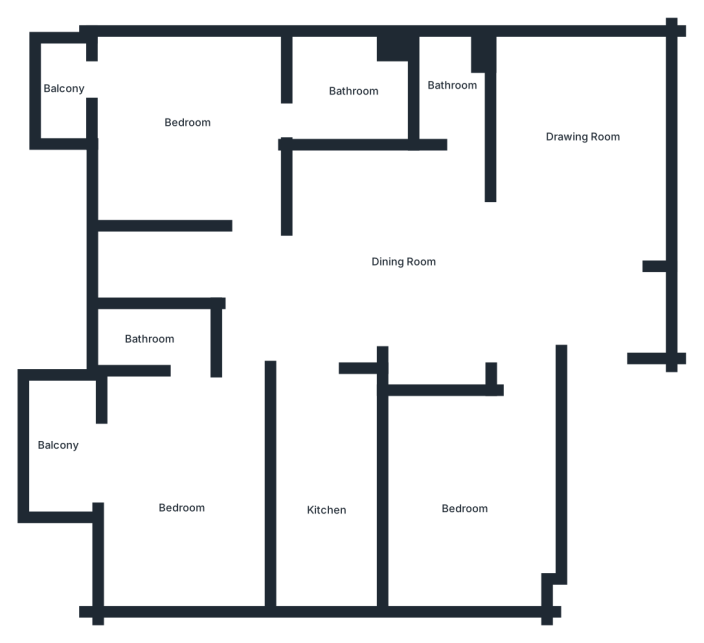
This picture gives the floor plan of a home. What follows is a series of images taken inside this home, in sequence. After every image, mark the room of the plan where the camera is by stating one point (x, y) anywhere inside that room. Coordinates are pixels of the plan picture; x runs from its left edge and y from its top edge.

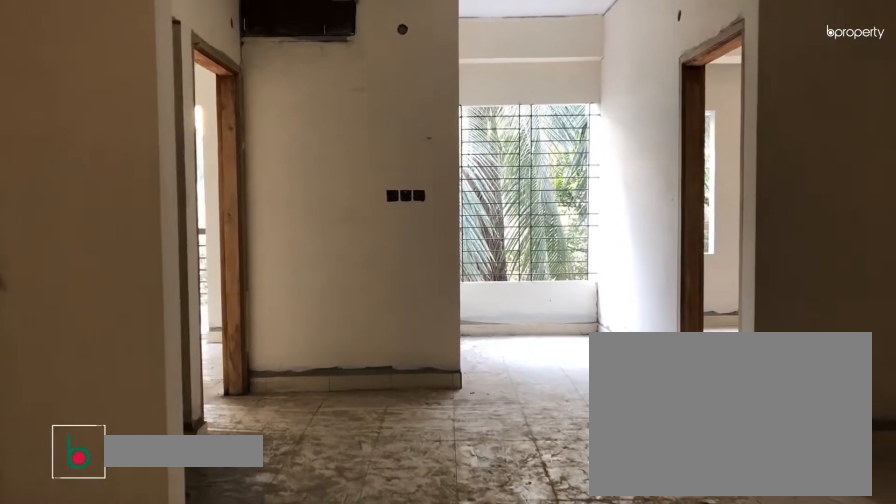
(383, 255)
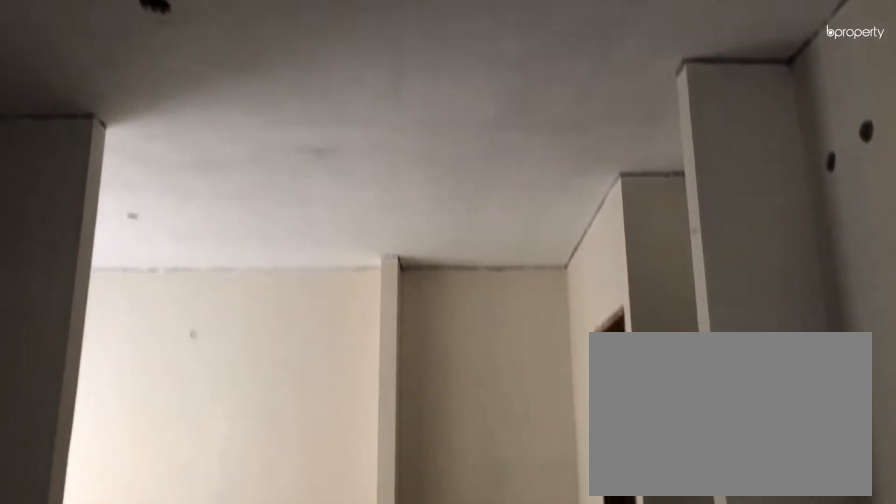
(383, 255)
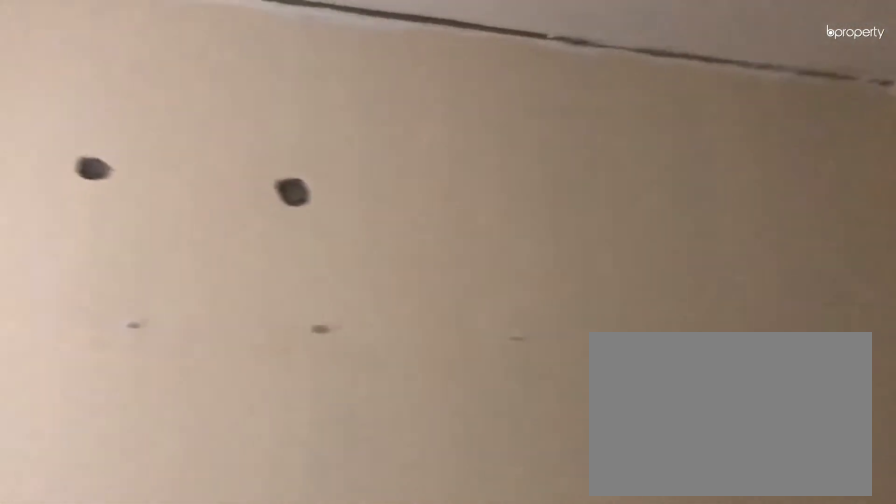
(471, 505)
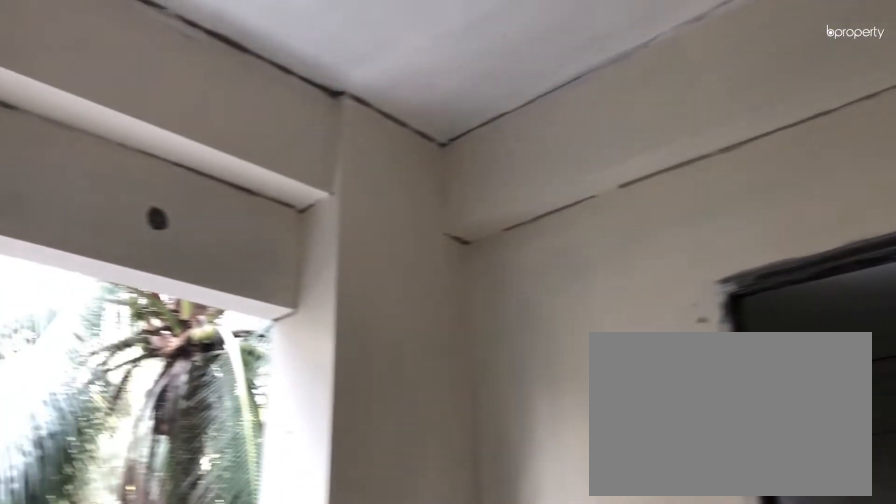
(181, 484)
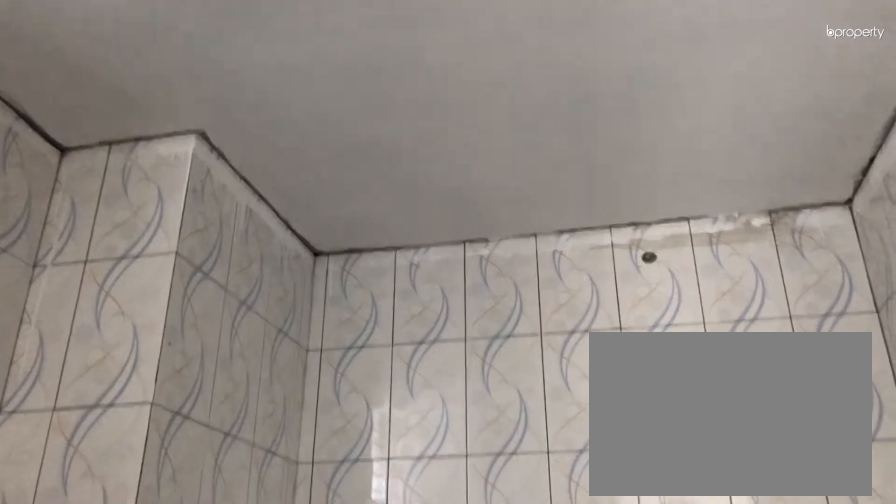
(348, 95)
